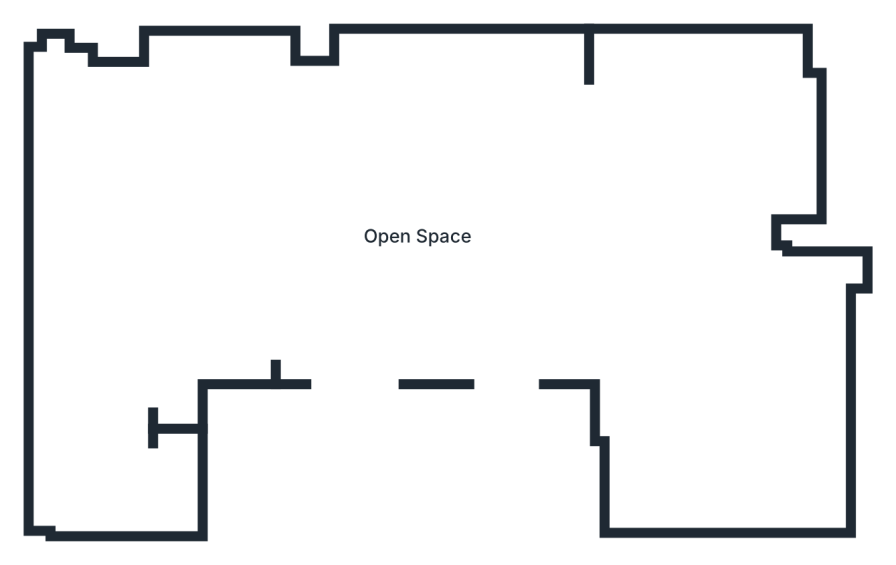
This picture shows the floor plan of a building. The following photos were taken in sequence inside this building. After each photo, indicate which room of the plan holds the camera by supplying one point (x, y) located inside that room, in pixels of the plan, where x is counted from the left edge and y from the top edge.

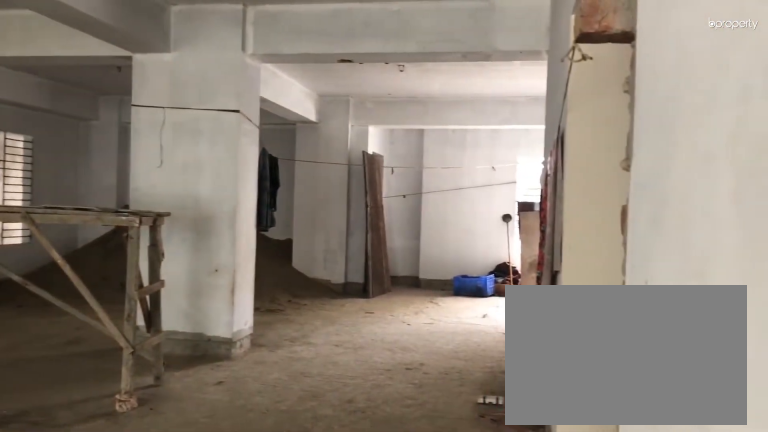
(417, 238)
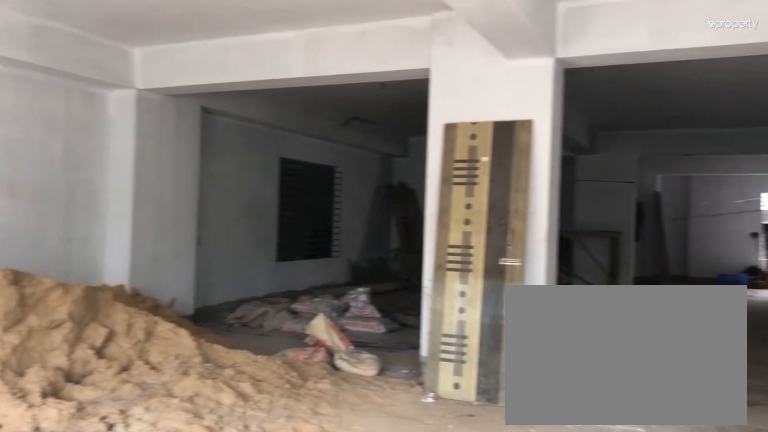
(662, 207)
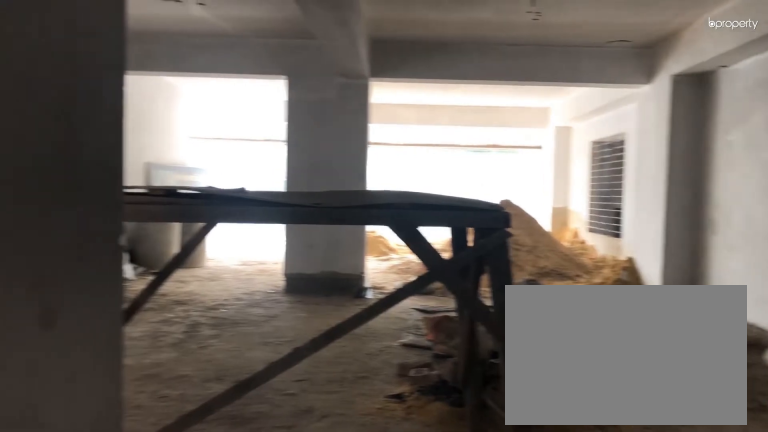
(650, 205)
